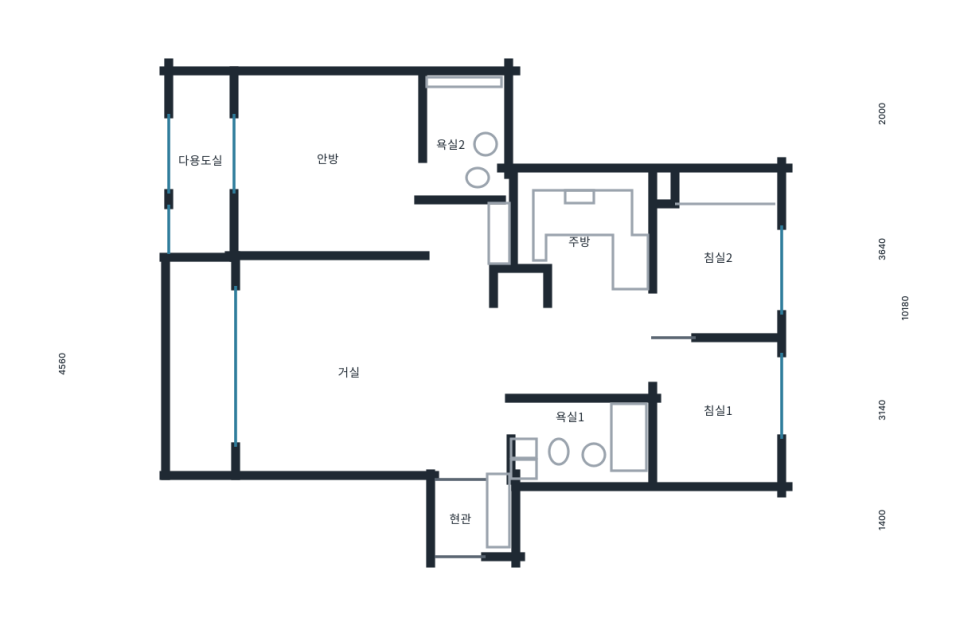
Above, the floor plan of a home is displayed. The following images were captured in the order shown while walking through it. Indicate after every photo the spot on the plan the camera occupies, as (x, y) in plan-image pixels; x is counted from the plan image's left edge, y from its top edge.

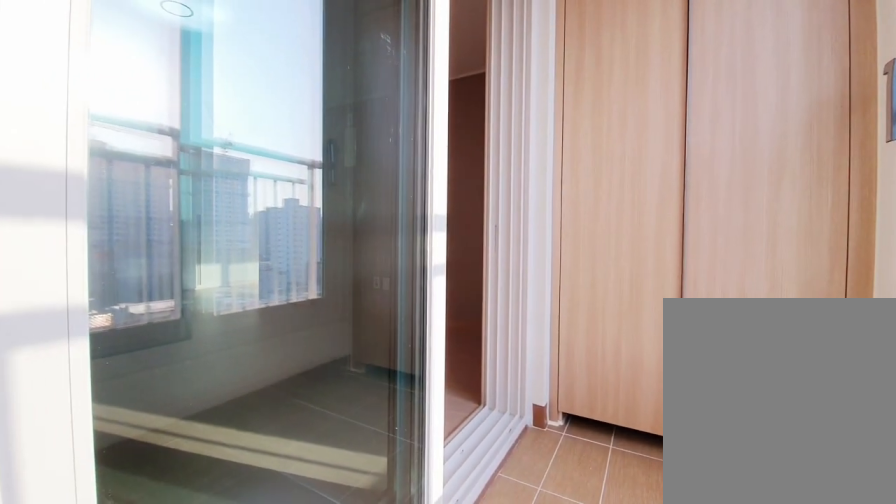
(227, 186)
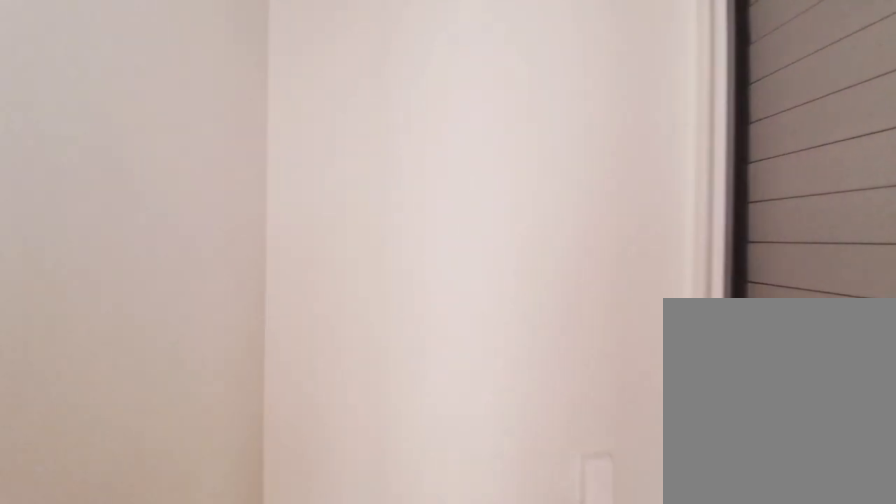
(226, 186)
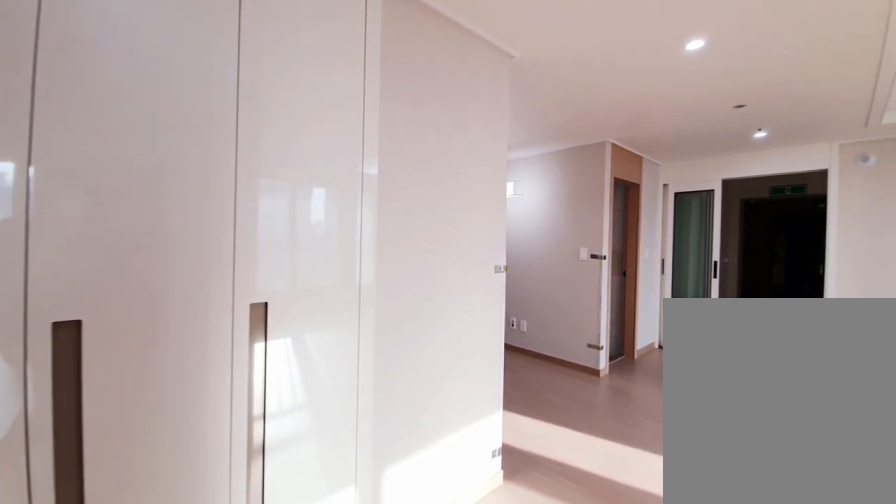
(453, 247)
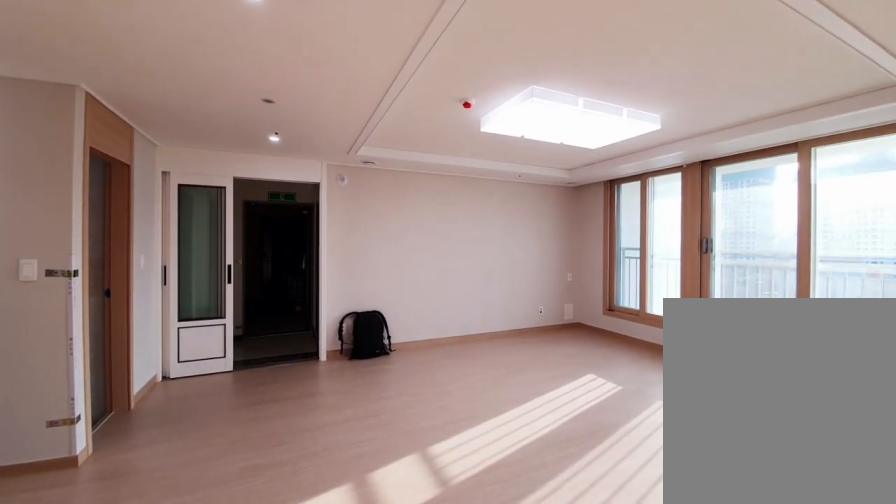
(454, 249)
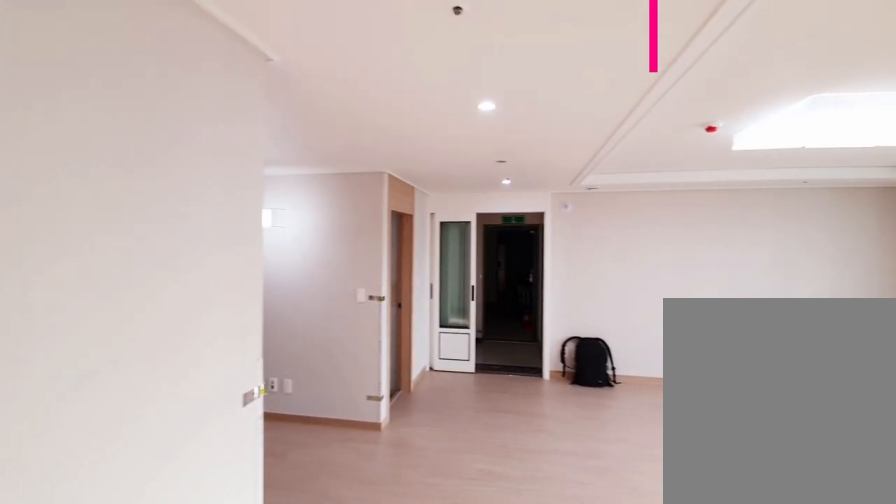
(455, 247)
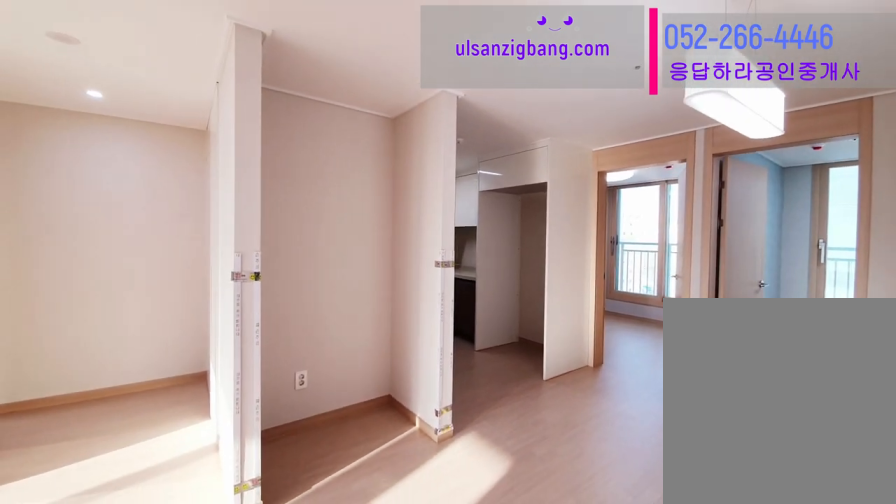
(468, 329)
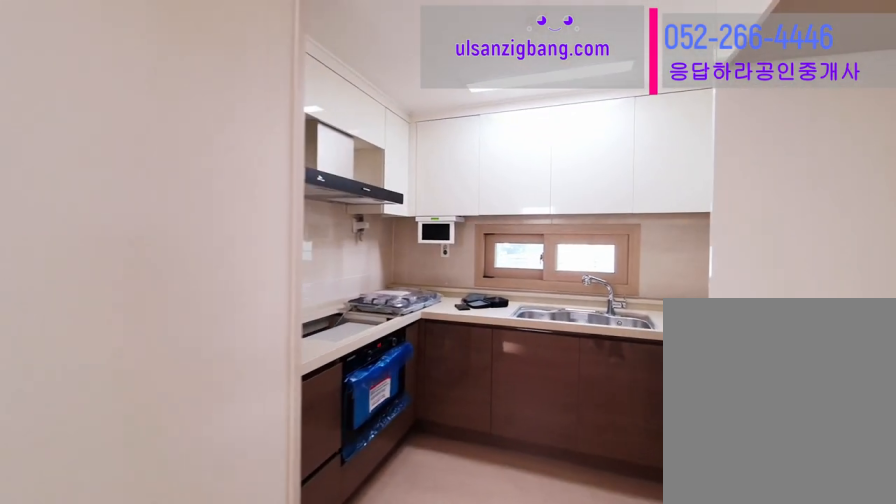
(588, 253)
